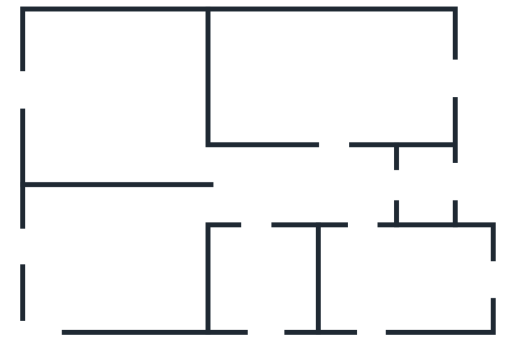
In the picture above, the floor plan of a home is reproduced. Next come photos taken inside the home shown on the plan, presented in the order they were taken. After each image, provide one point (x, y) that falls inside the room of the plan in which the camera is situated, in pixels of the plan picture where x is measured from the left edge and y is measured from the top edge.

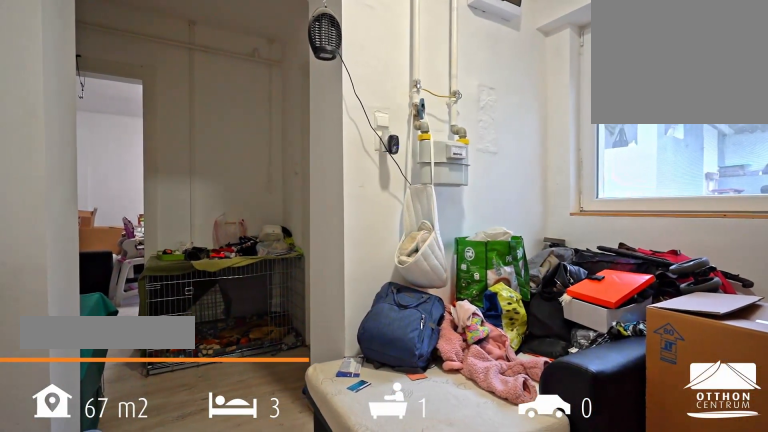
(402, 277)
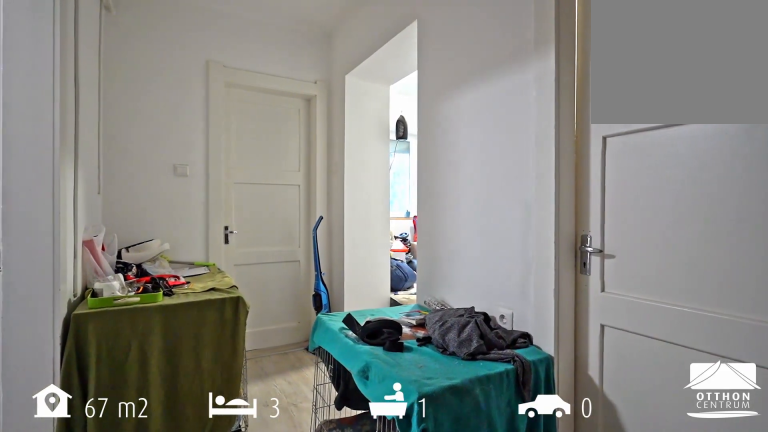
(315, 182)
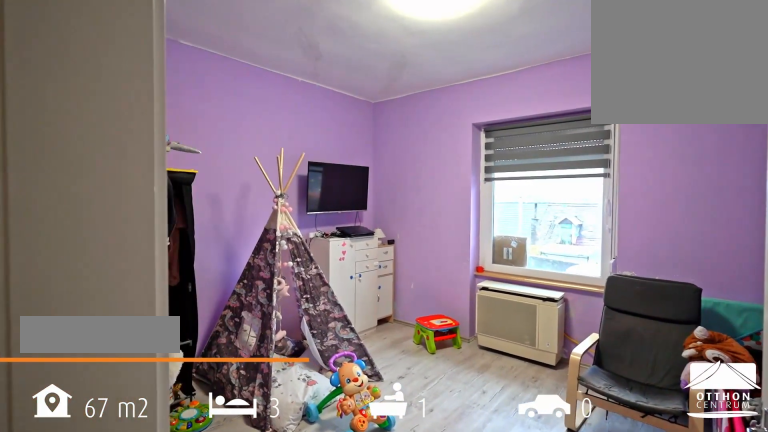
(117, 261)
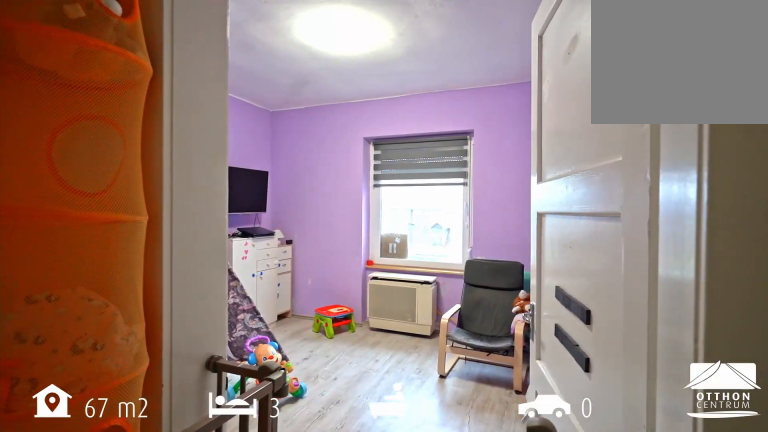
(117, 261)
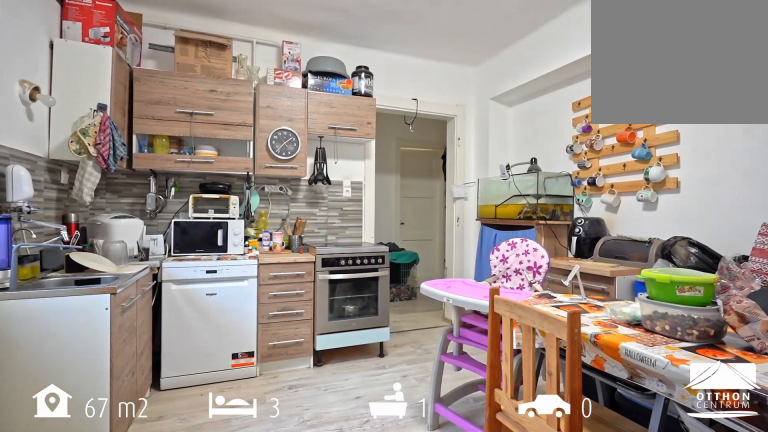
(331, 79)
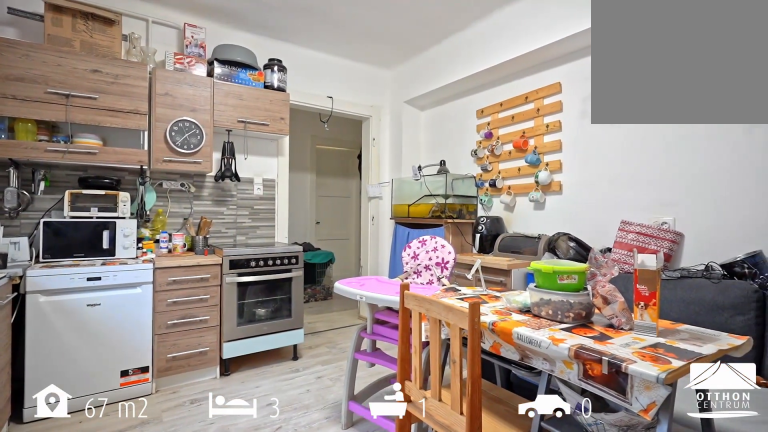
(331, 79)
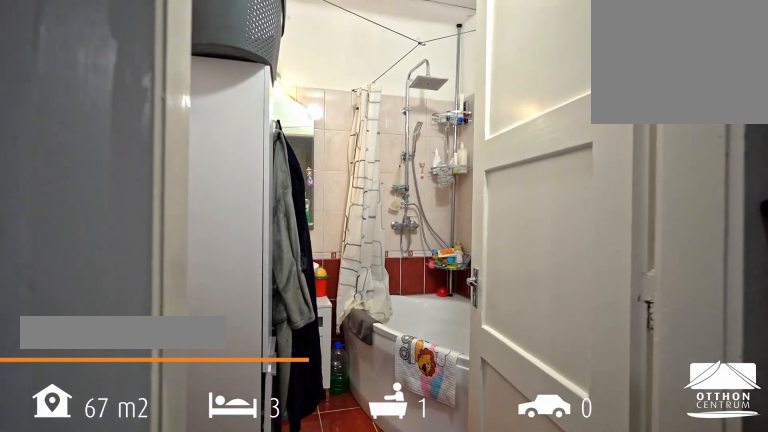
(268, 281)
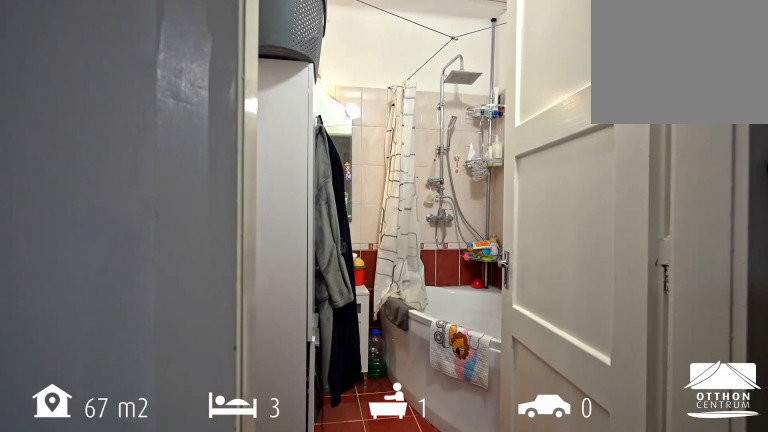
(268, 281)
